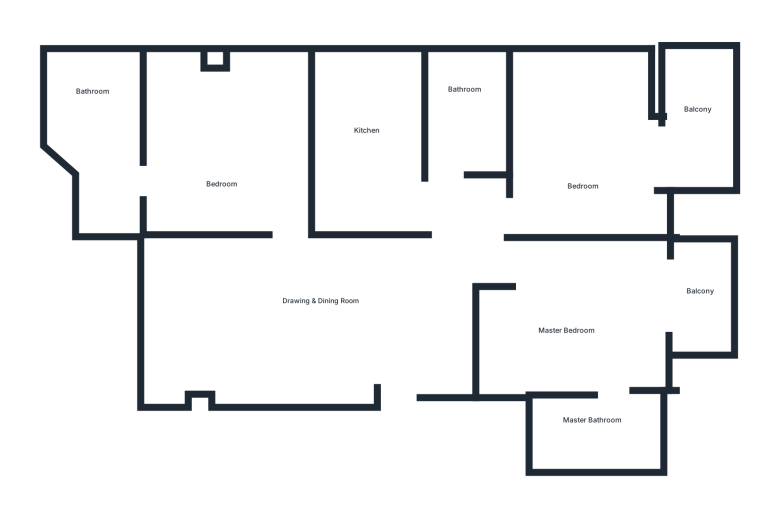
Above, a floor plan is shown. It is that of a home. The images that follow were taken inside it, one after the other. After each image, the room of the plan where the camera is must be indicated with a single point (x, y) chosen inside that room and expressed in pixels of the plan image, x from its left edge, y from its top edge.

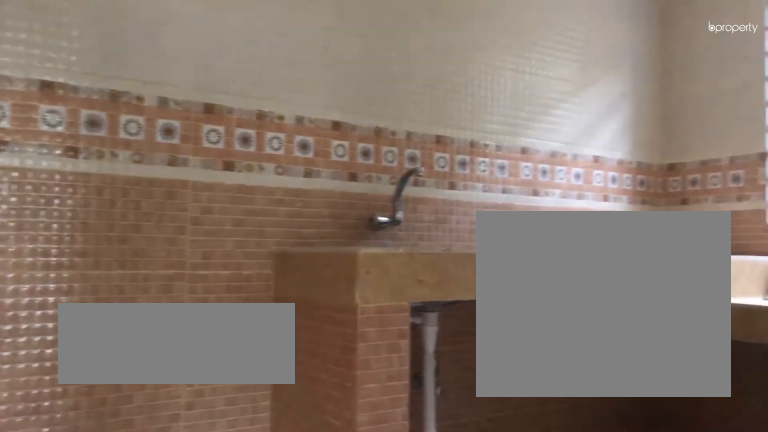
(371, 150)
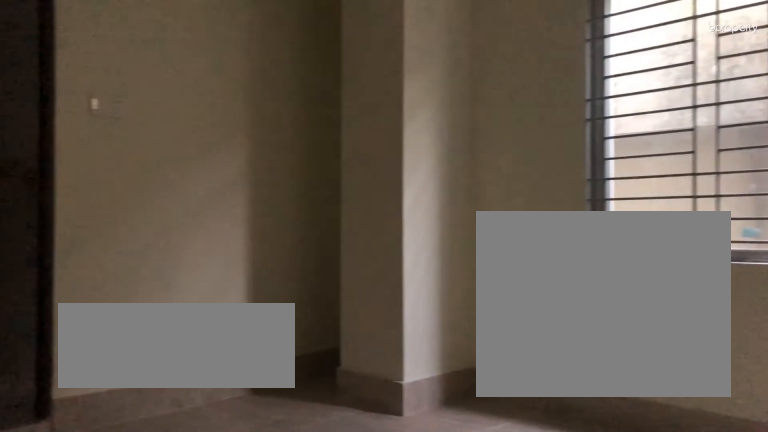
(225, 149)
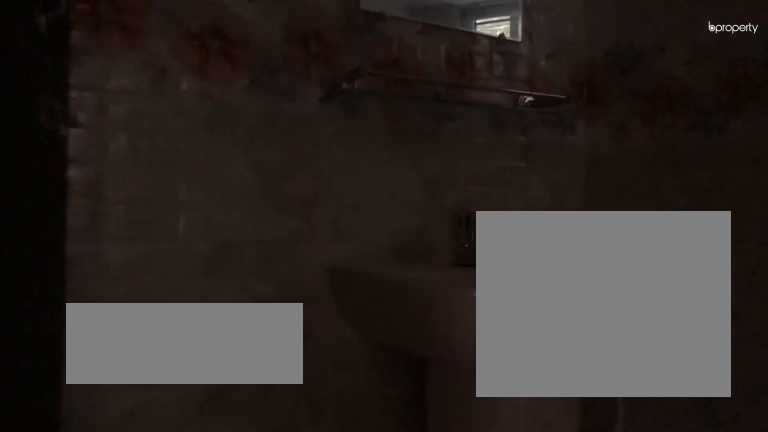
(95, 112)
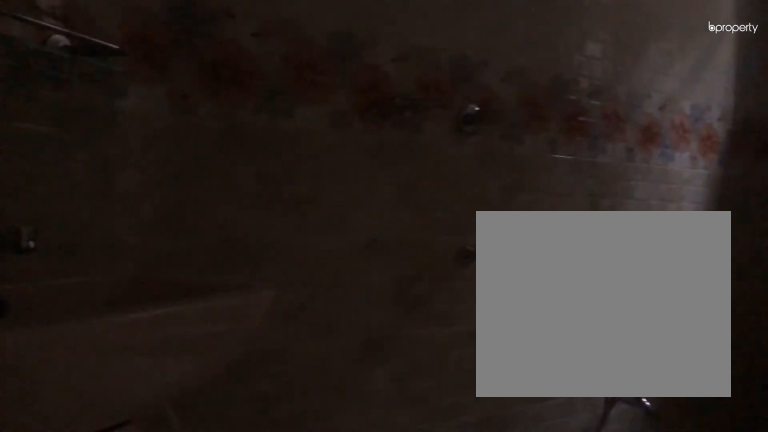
(95, 112)
